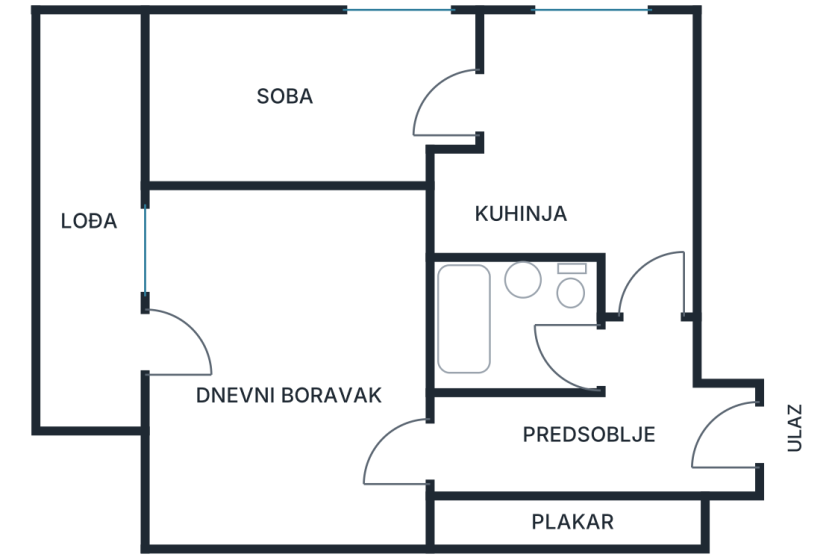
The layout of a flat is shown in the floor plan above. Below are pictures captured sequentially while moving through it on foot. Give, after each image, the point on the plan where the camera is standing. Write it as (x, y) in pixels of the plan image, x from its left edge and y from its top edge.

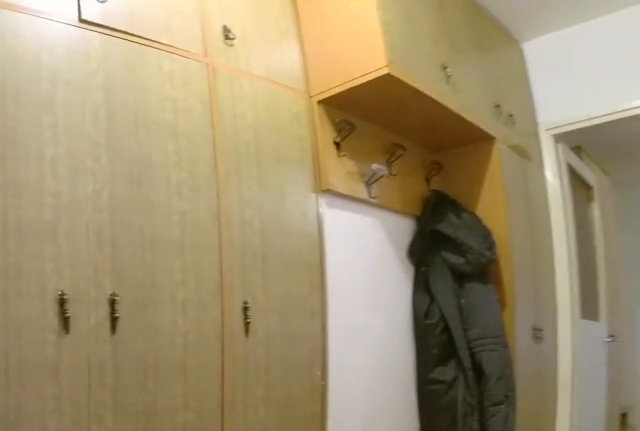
(673, 401)
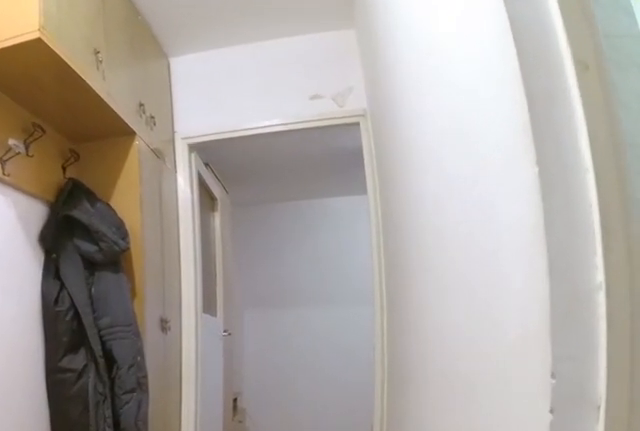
(624, 443)
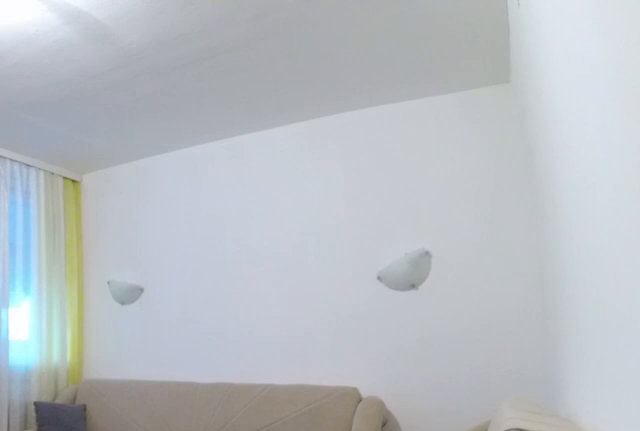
(405, 455)
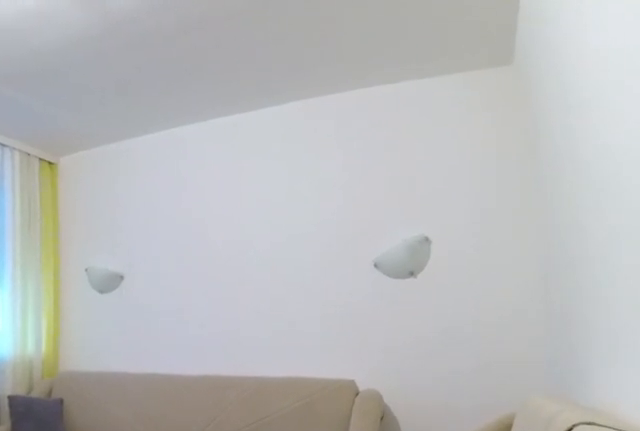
(411, 430)
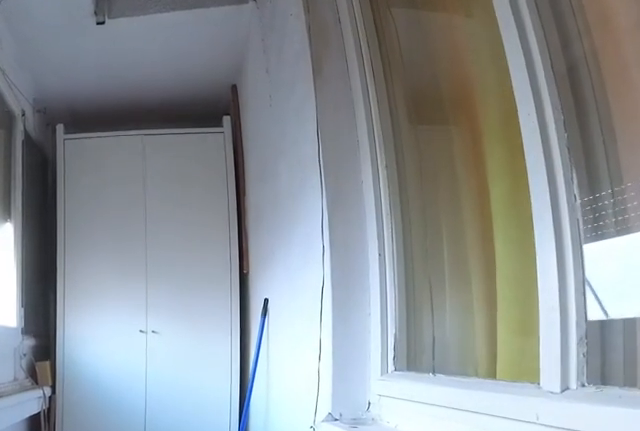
(80, 296)
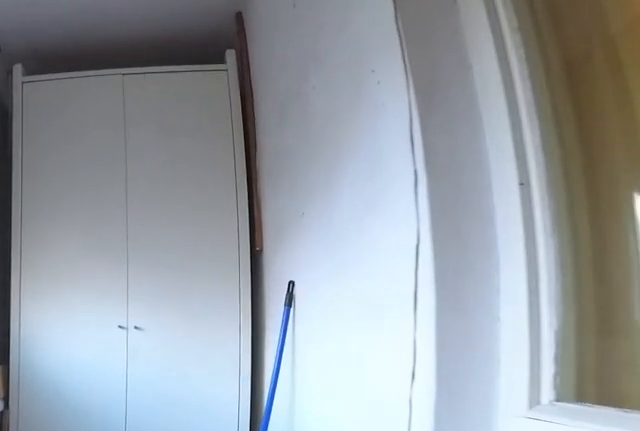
(81, 237)
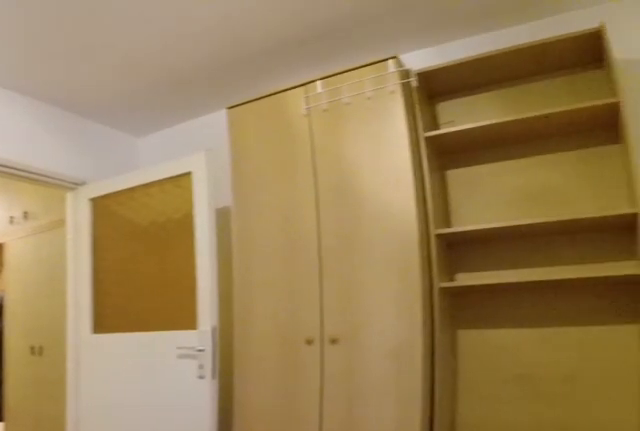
(202, 328)
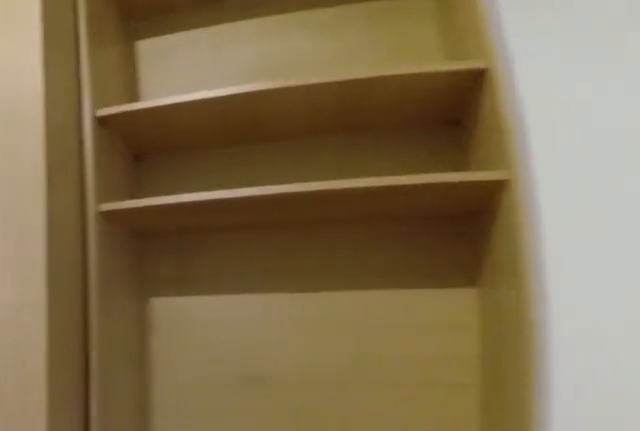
(202, 401)
